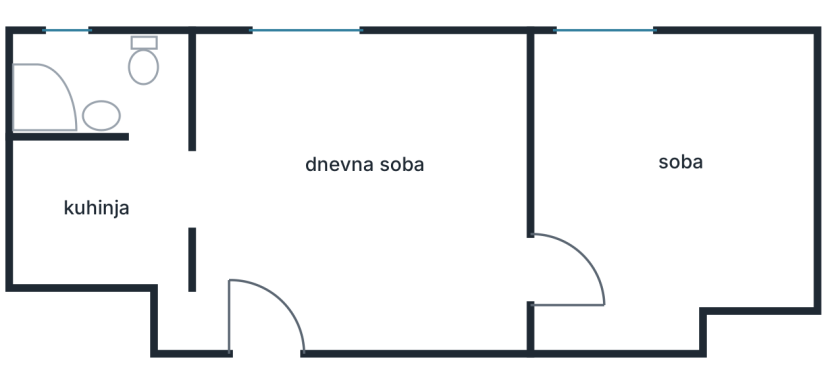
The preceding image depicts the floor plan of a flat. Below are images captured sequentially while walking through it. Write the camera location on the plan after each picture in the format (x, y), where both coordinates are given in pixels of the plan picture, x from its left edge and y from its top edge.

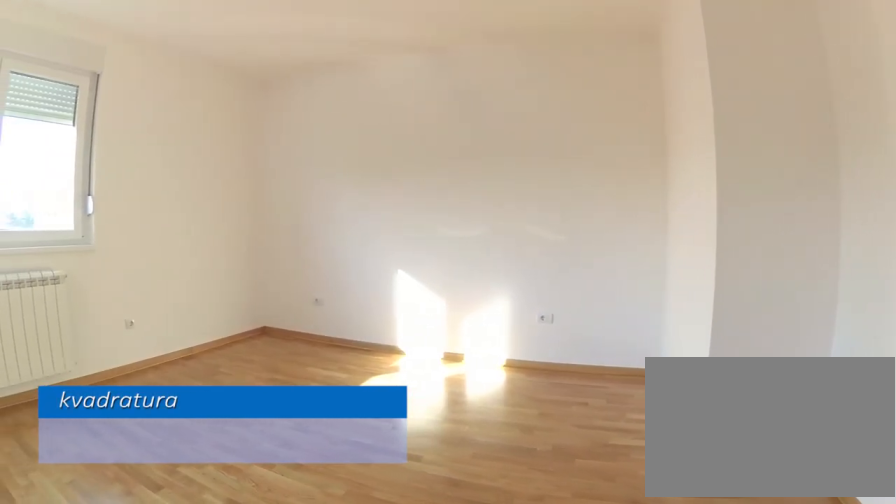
(551, 289)
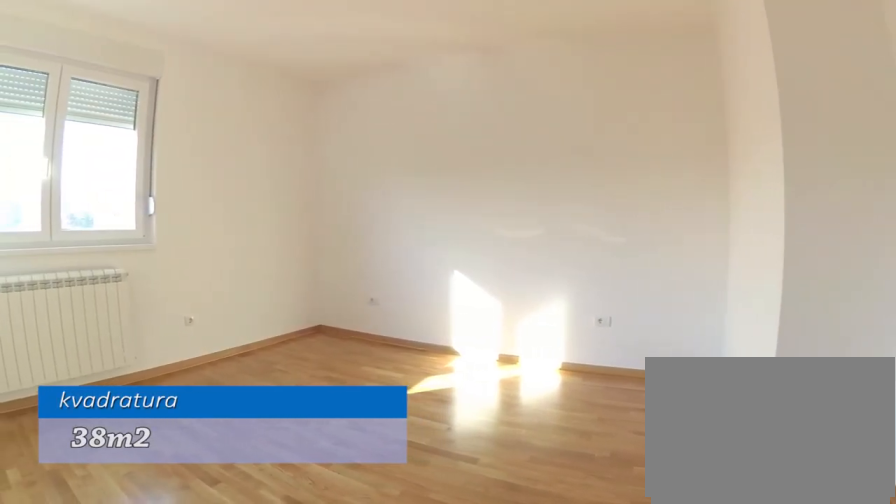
(552, 291)
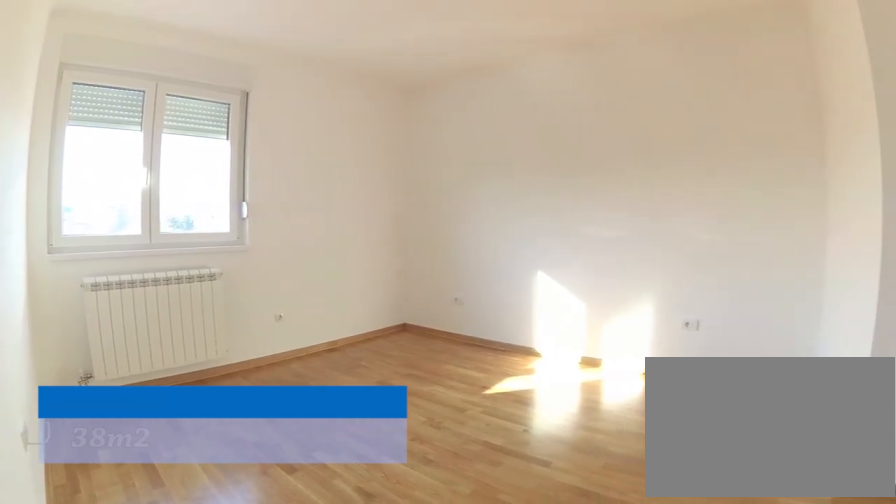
(564, 296)
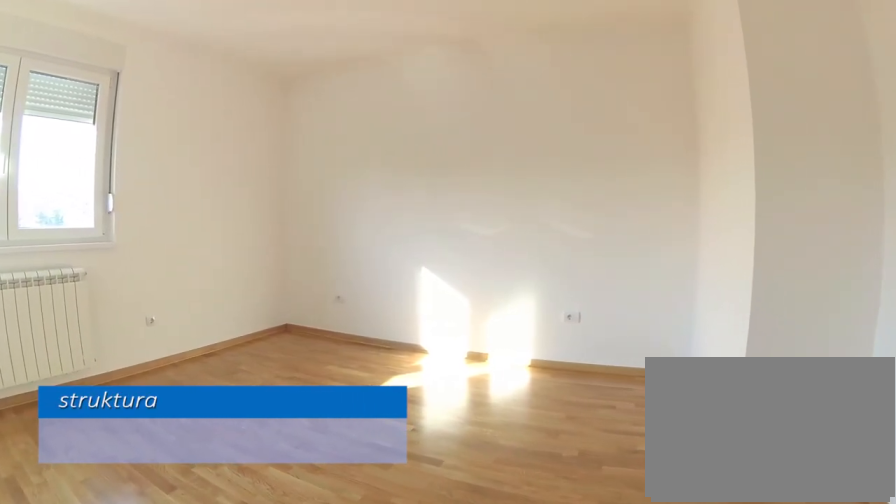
(572, 290)
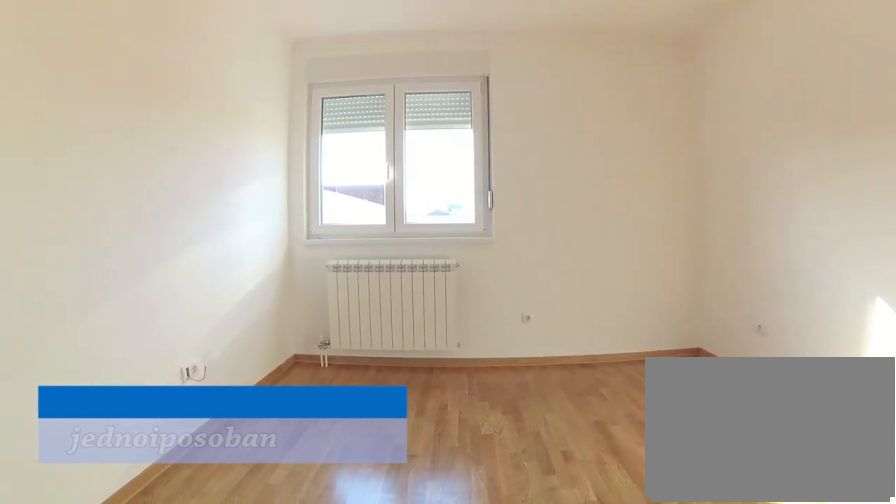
(626, 294)
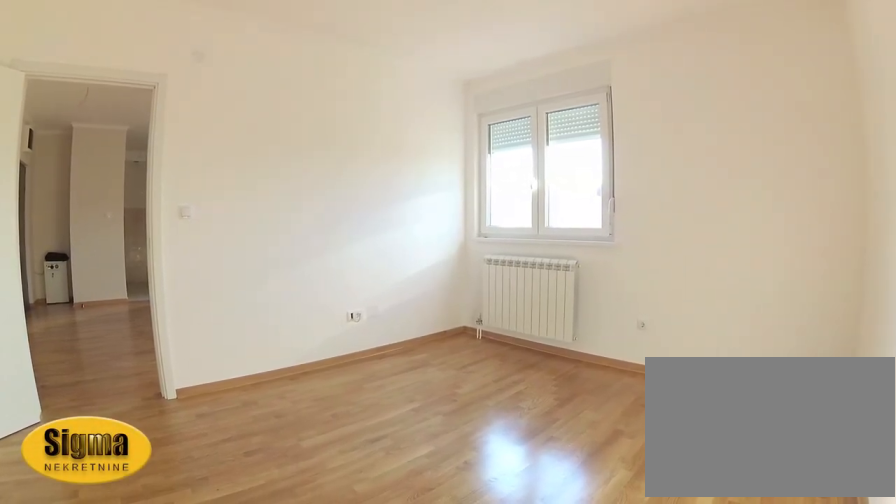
(766, 283)
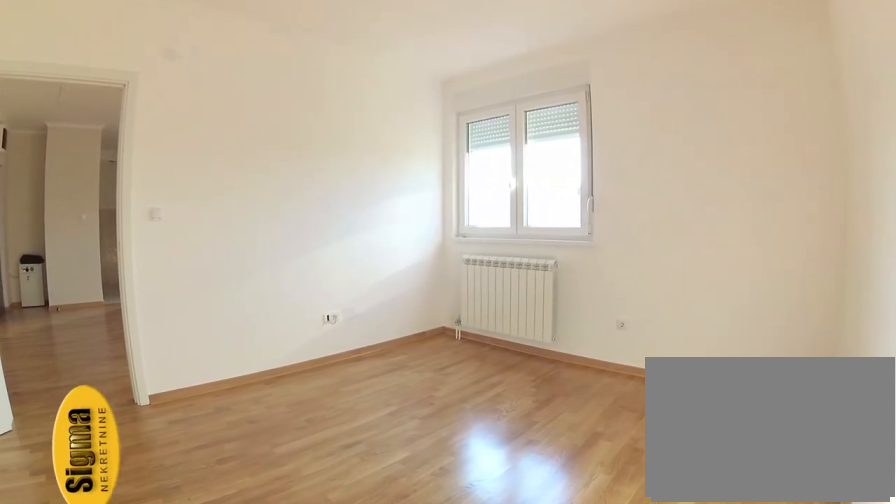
(779, 267)
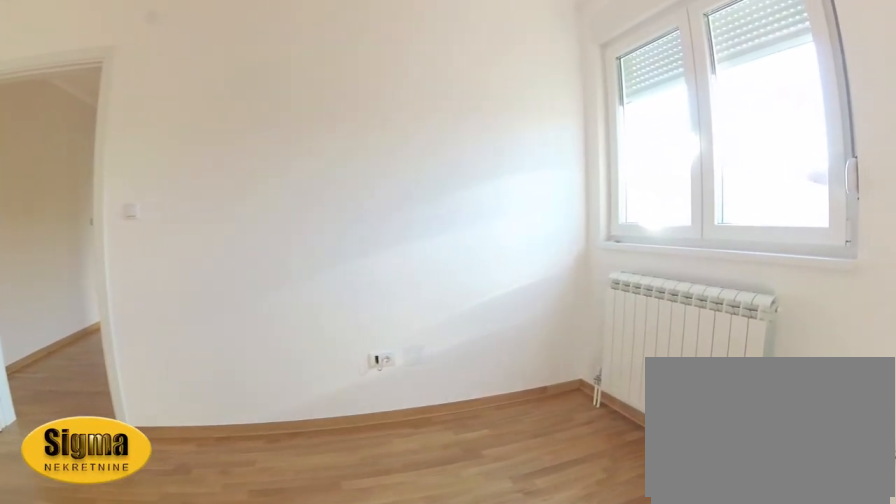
(747, 171)
